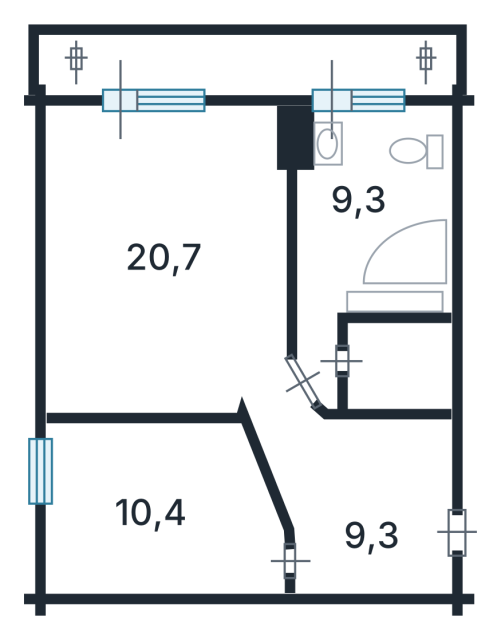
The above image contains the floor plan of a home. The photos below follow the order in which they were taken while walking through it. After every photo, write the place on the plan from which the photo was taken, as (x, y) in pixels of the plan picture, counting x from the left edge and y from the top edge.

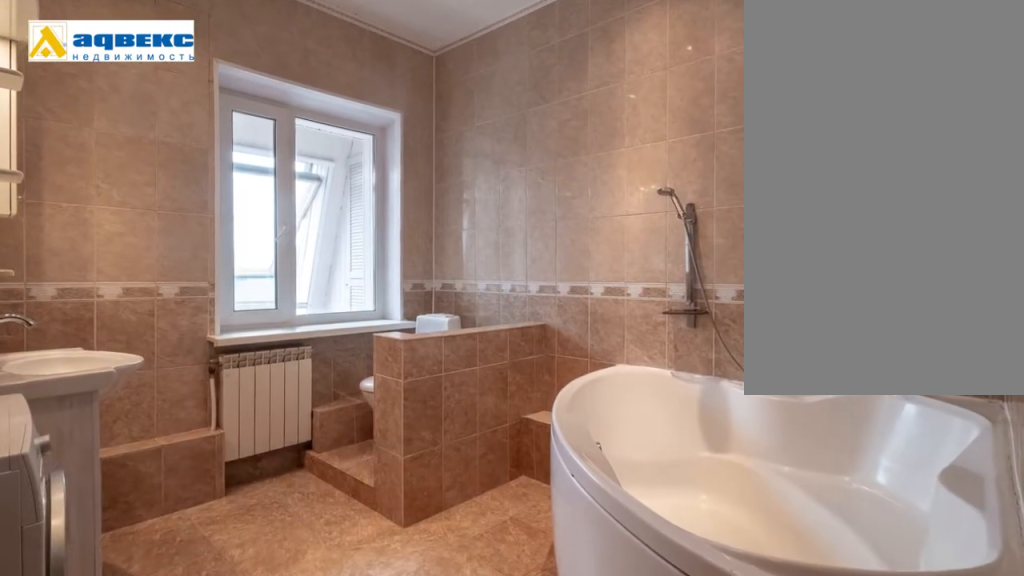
(359, 198)
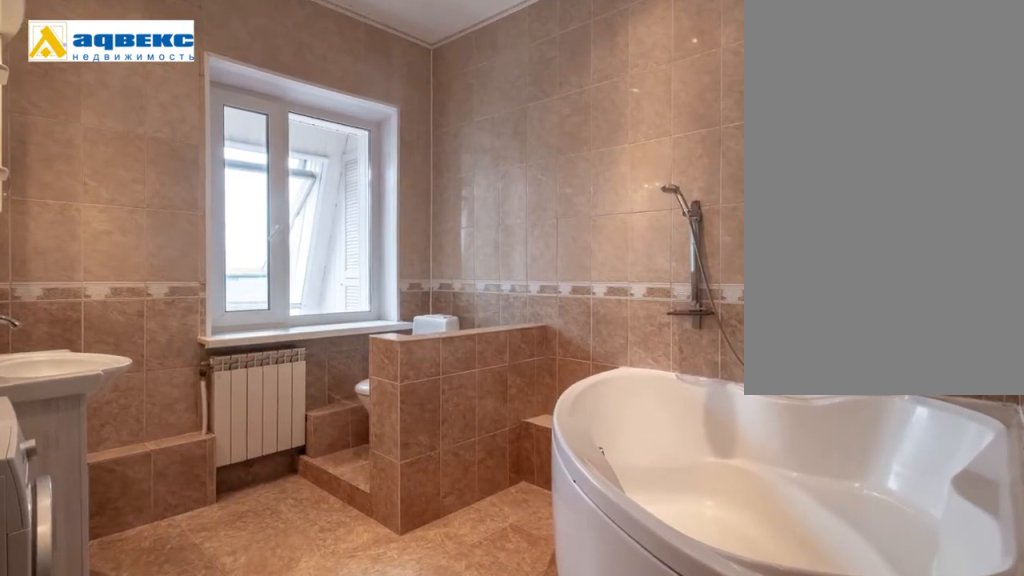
(359, 198)
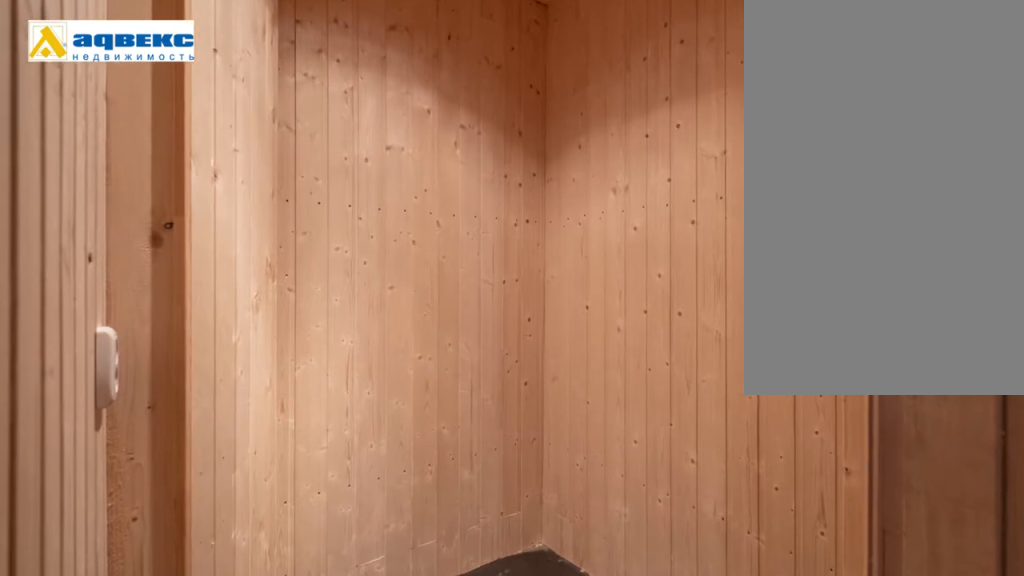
(394, 343)
